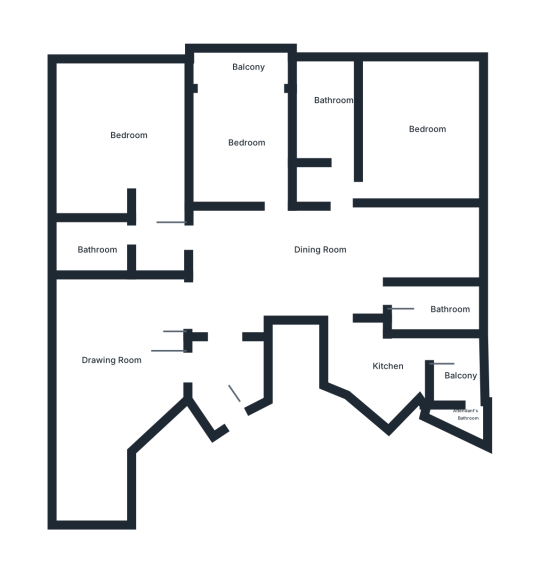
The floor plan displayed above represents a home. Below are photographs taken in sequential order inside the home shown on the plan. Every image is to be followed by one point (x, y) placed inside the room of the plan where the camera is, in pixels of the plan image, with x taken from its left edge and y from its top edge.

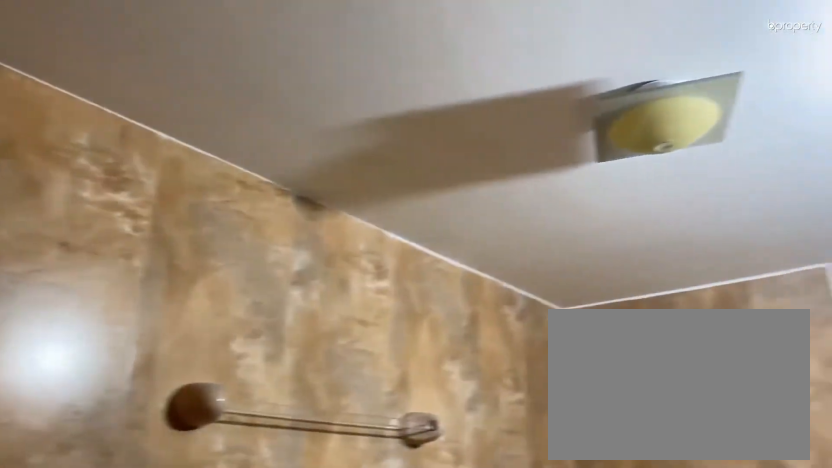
(97, 243)
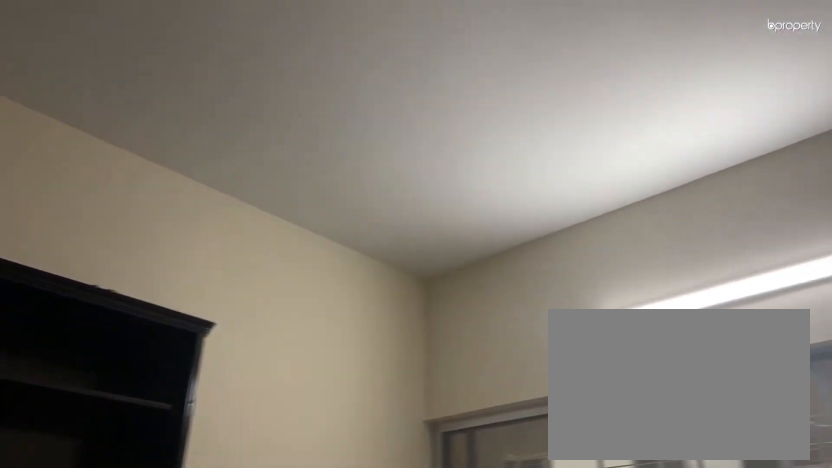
(241, 121)
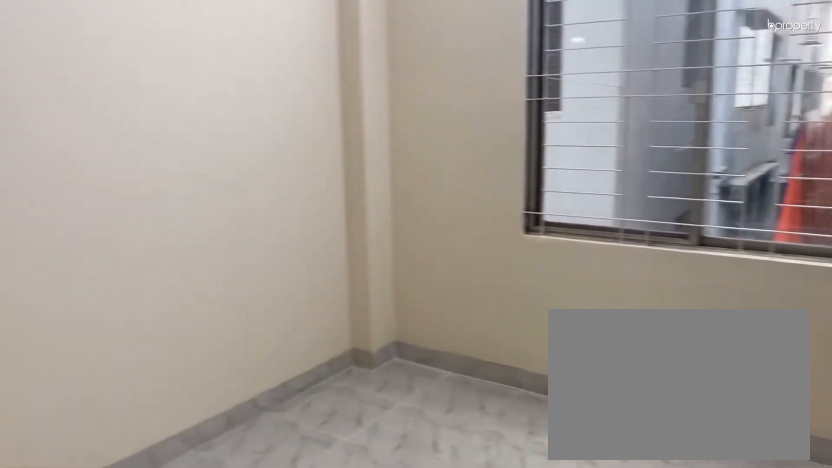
(413, 148)
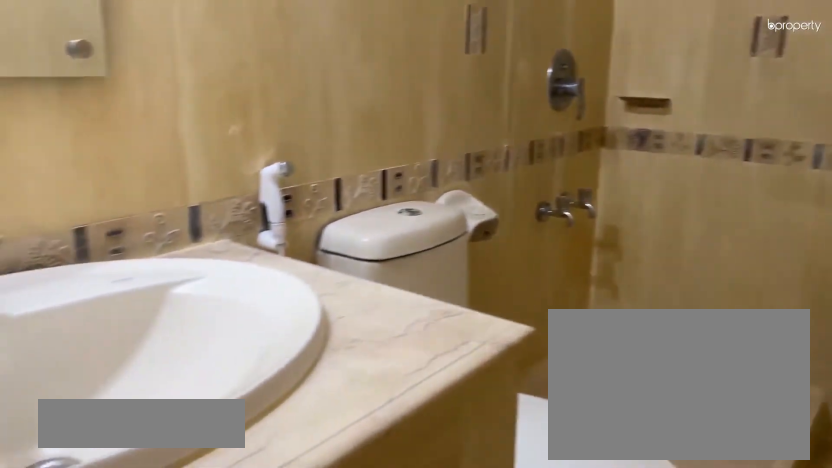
(326, 107)
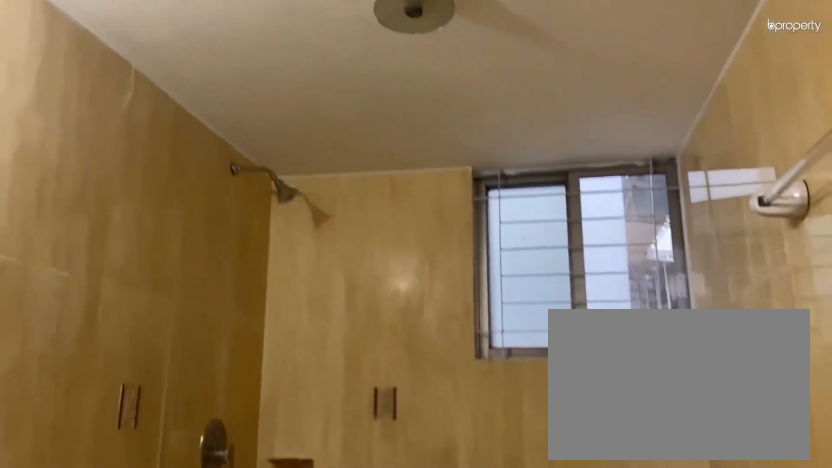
(334, 113)
